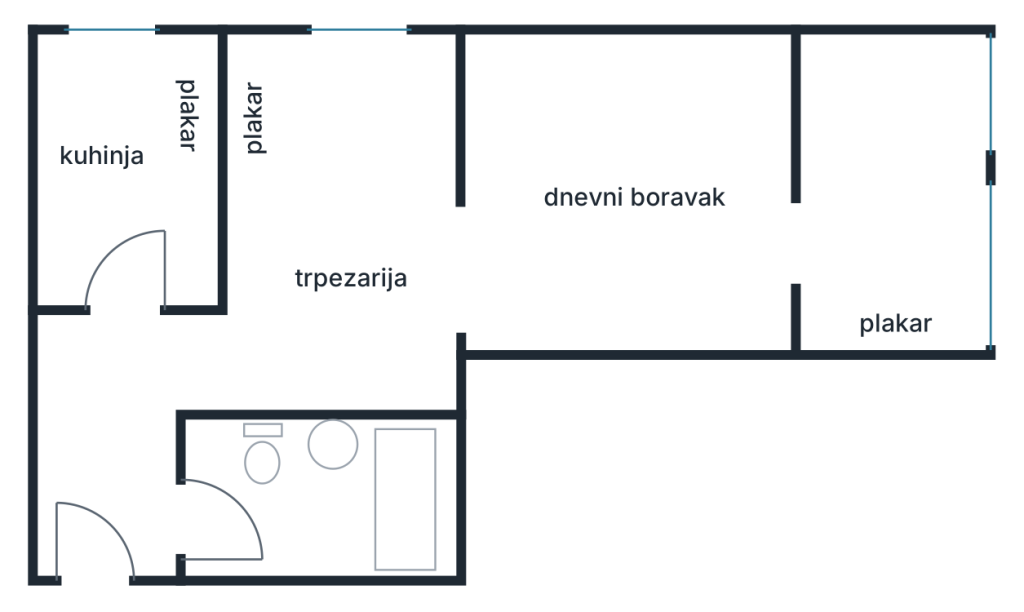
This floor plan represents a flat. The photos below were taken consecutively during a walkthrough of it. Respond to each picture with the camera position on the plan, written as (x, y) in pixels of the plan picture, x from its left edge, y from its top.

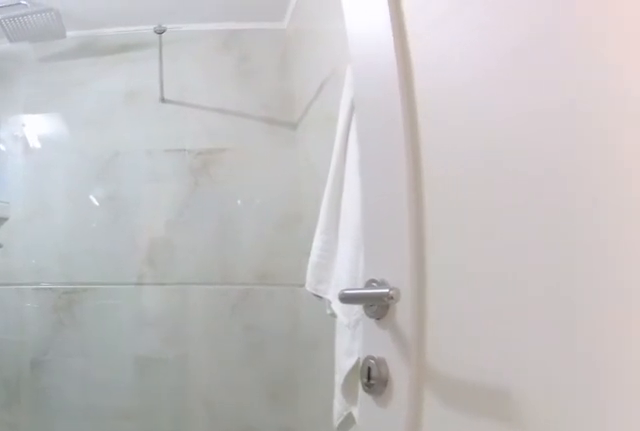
(165, 531)
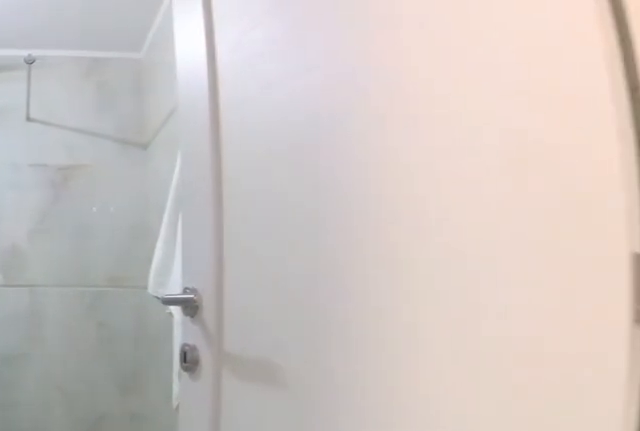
(149, 529)
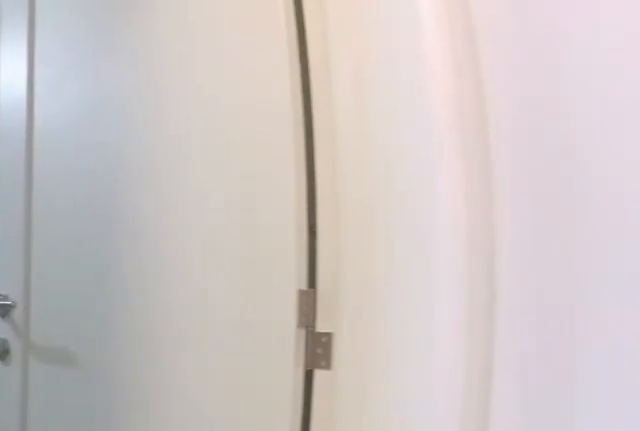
(131, 511)
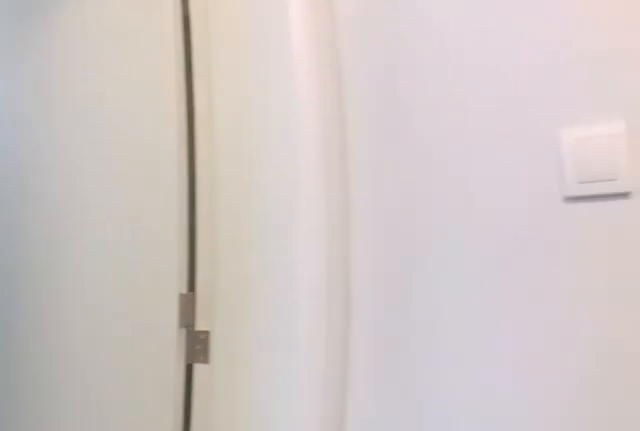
(129, 504)
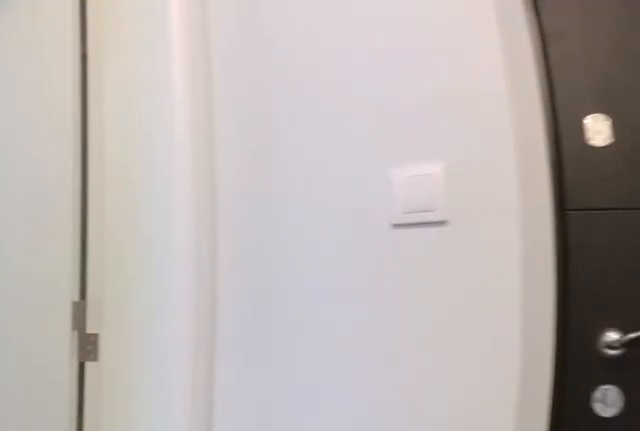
(125, 497)
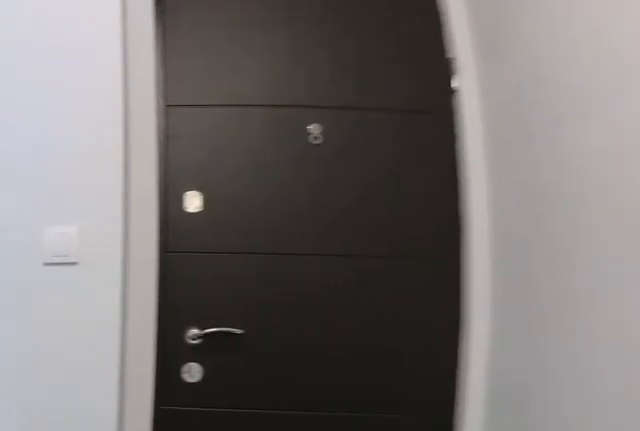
(120, 481)
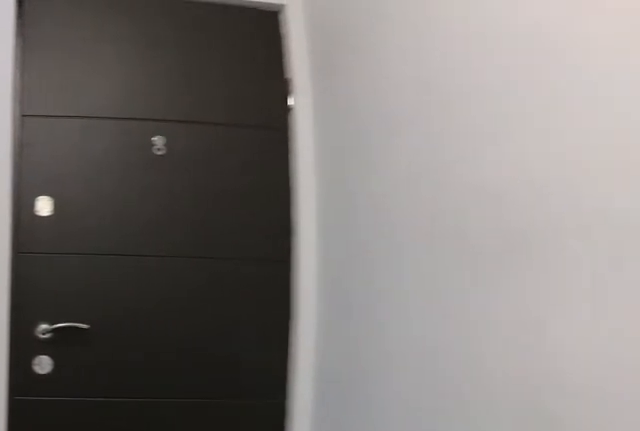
(119, 476)
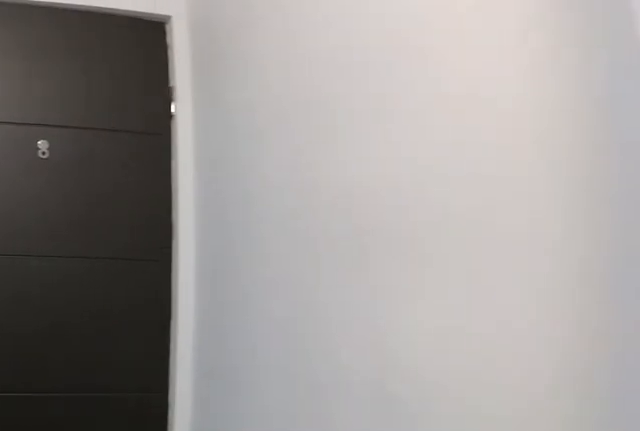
(119, 471)
